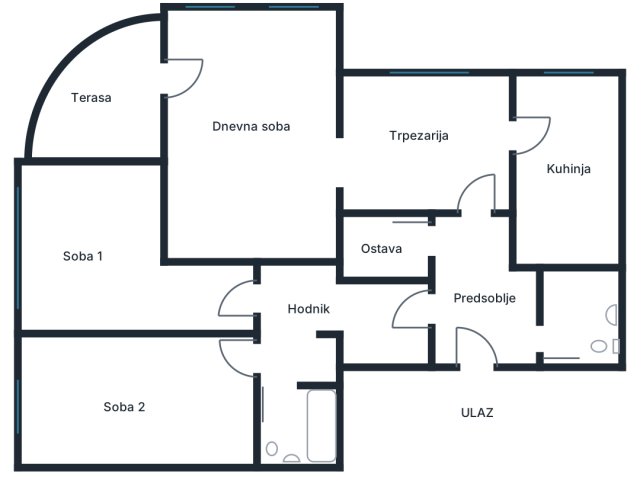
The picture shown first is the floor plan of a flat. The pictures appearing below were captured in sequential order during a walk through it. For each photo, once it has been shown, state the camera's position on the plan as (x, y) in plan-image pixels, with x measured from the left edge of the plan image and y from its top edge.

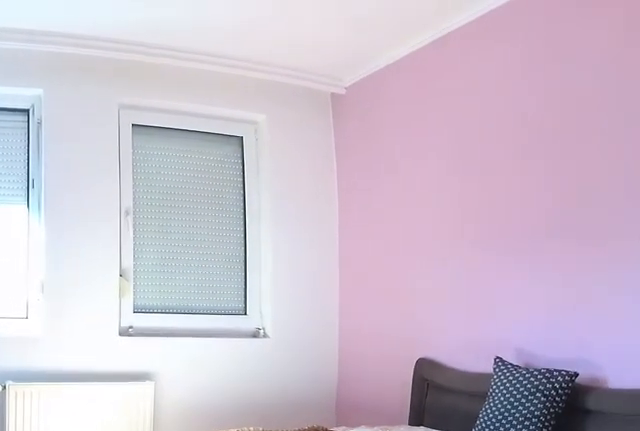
(187, 302)
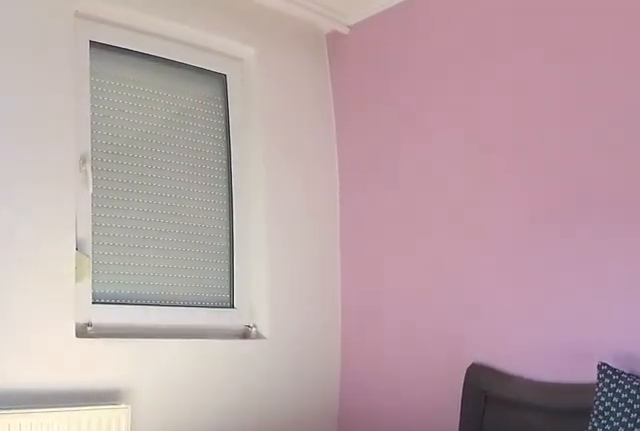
(141, 290)
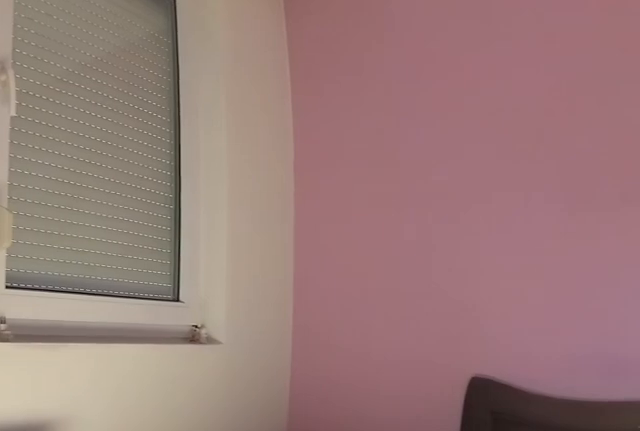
(85, 282)
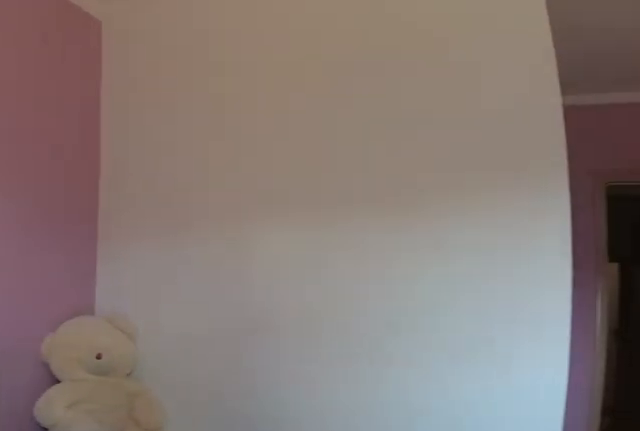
(43, 263)
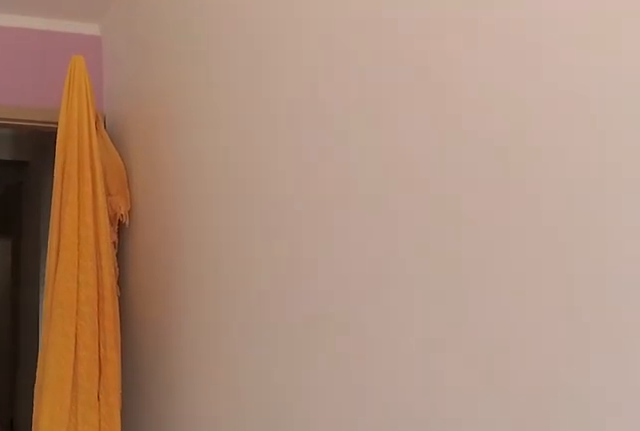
(120, 286)
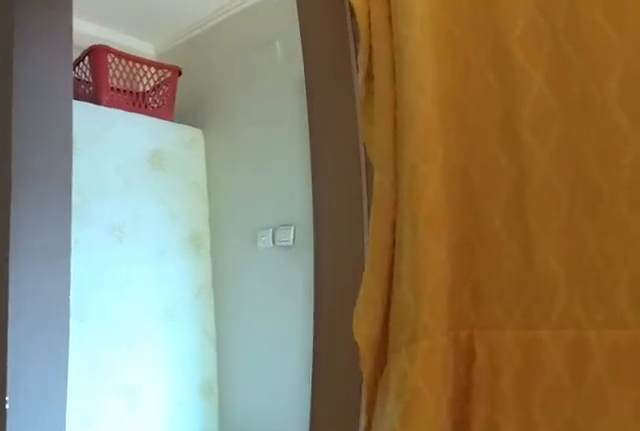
(192, 290)
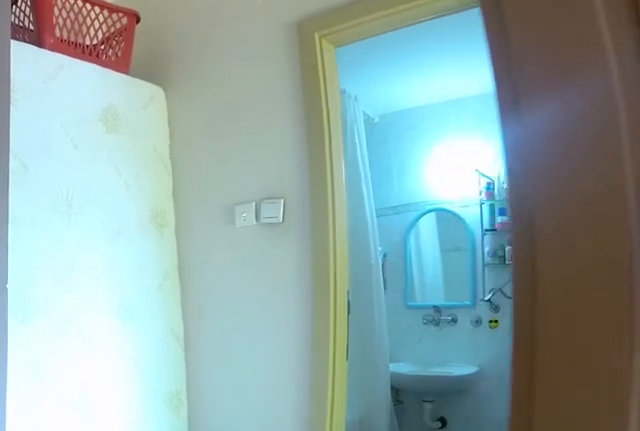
(223, 287)
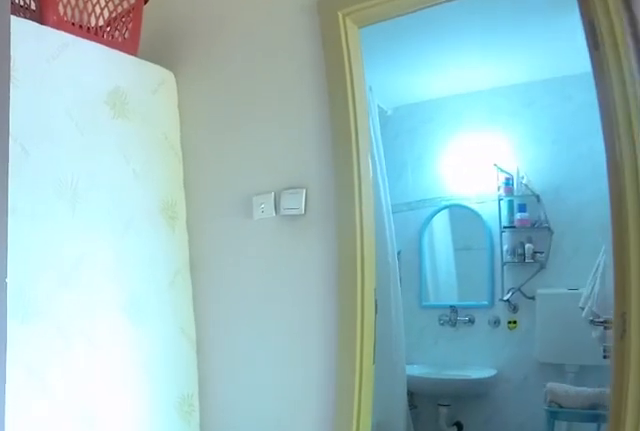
(235, 286)
